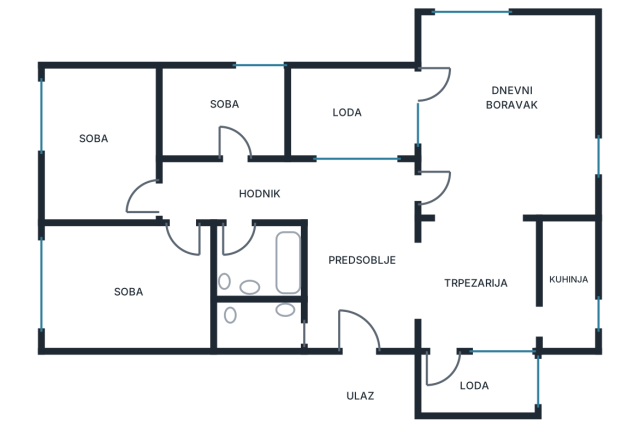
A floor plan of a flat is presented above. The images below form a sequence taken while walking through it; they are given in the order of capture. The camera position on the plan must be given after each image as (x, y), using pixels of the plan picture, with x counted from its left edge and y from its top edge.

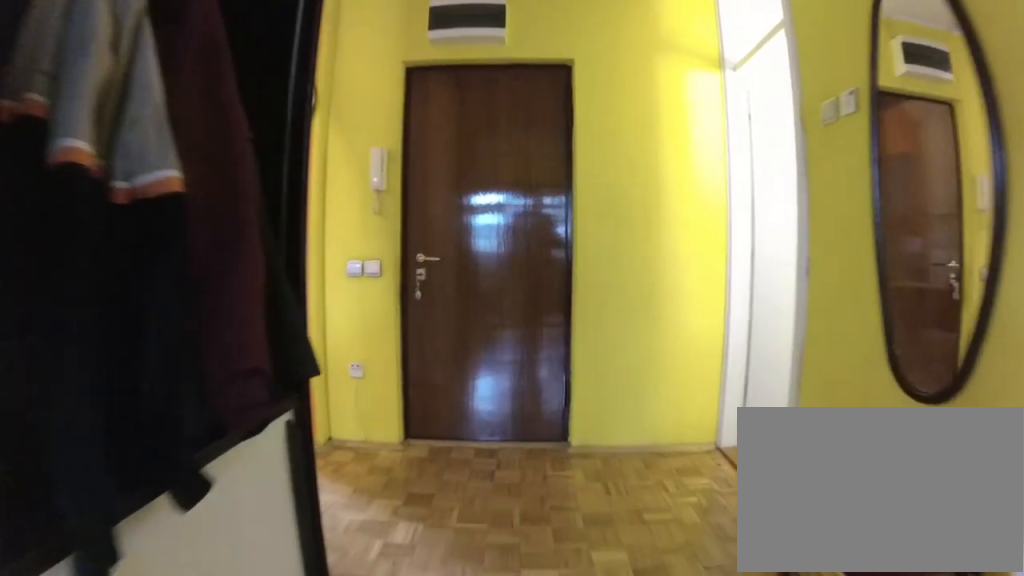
(339, 222)
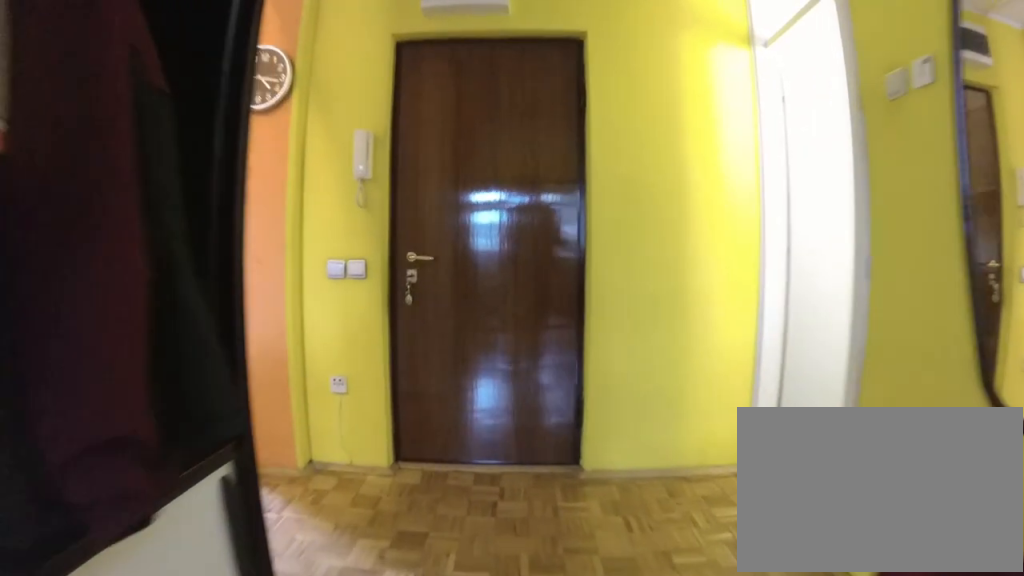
(343, 240)
